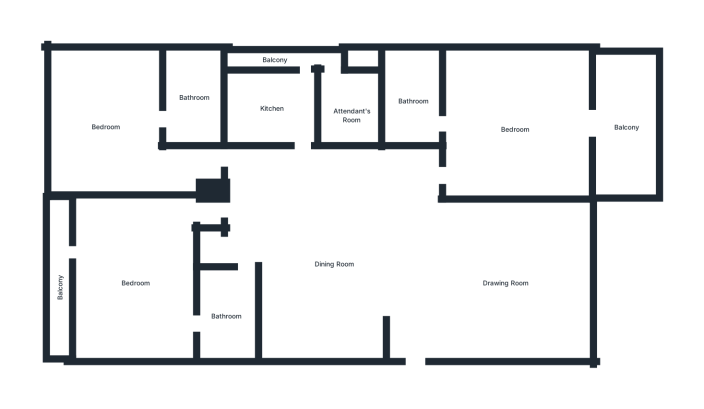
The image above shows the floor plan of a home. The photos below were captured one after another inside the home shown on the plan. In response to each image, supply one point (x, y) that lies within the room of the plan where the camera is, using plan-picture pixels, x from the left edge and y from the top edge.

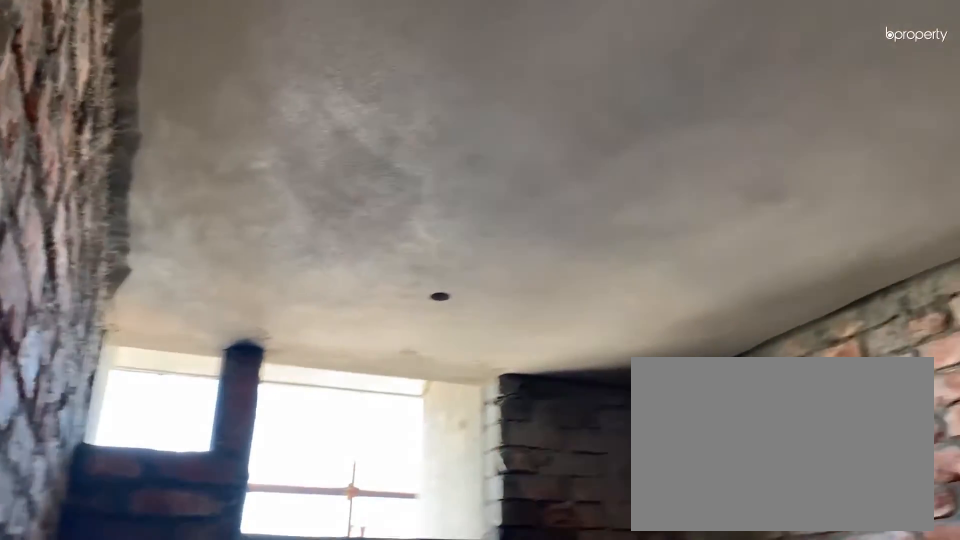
(194, 103)
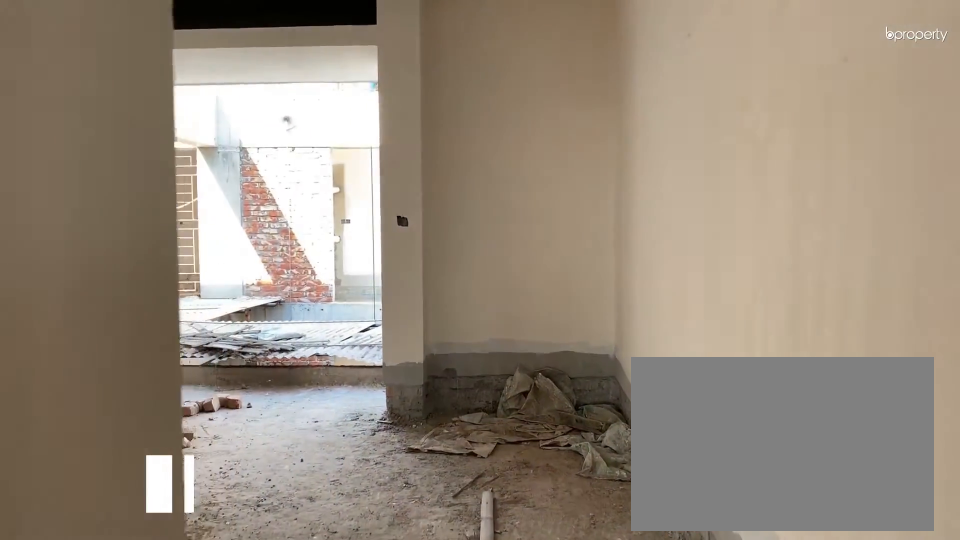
(240, 213)
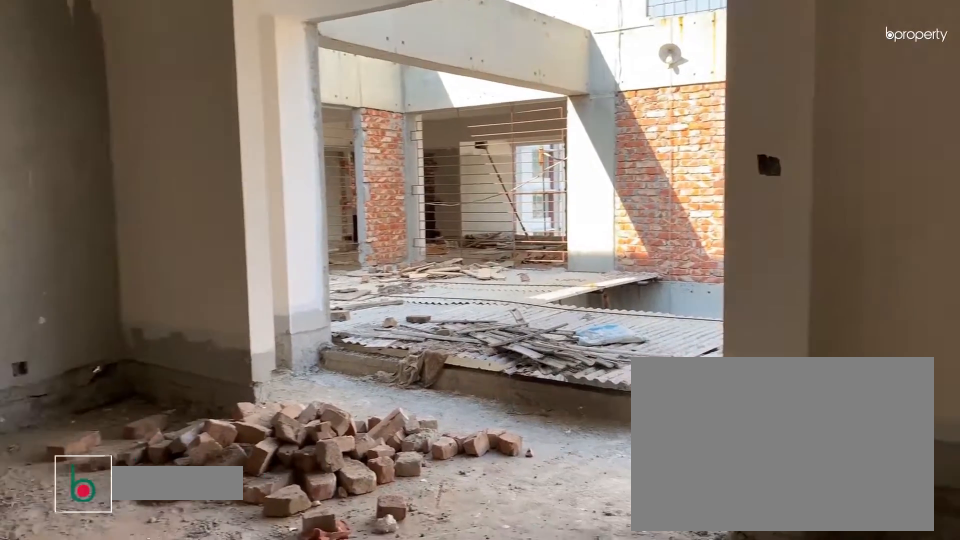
(137, 286)
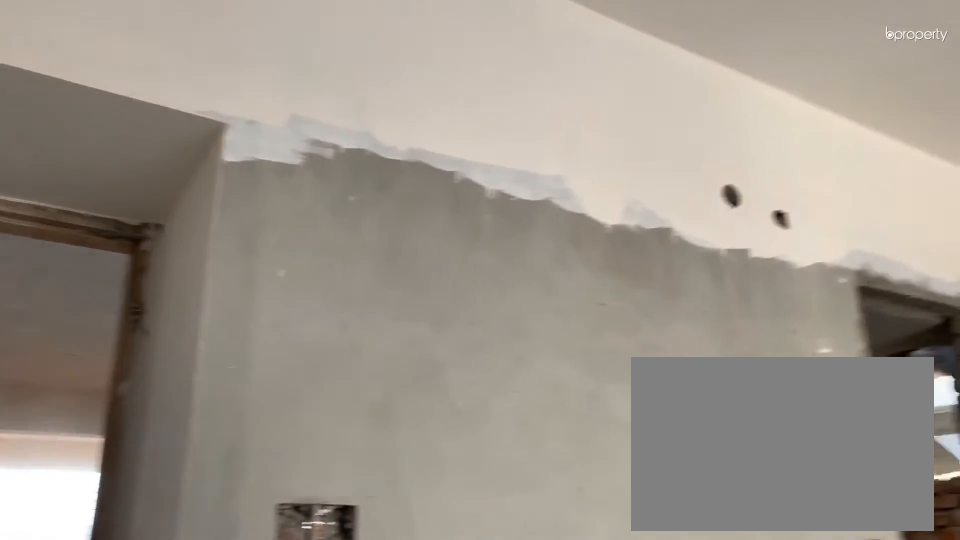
(136, 287)
